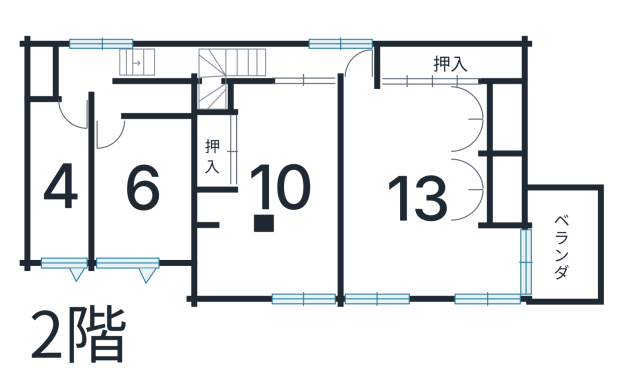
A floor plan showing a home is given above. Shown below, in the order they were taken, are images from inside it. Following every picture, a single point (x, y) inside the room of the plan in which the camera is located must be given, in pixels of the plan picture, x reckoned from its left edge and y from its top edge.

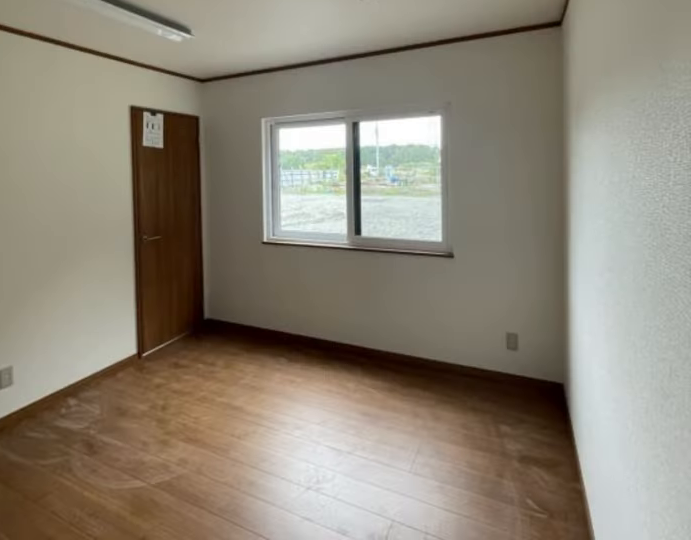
(141, 148)
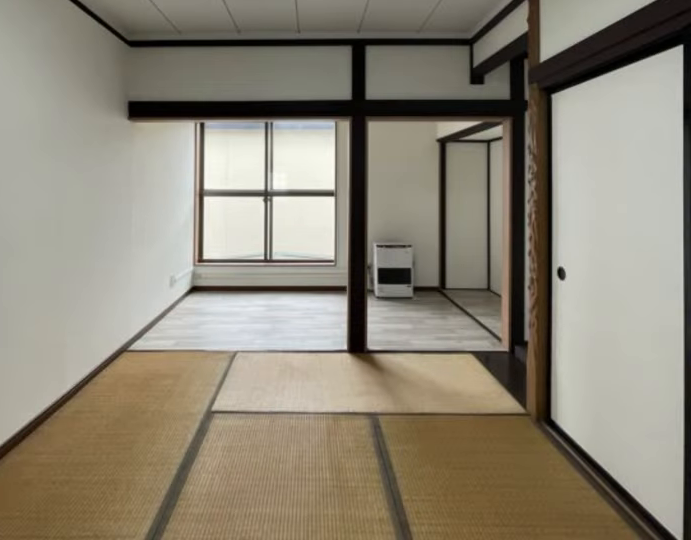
(289, 88)
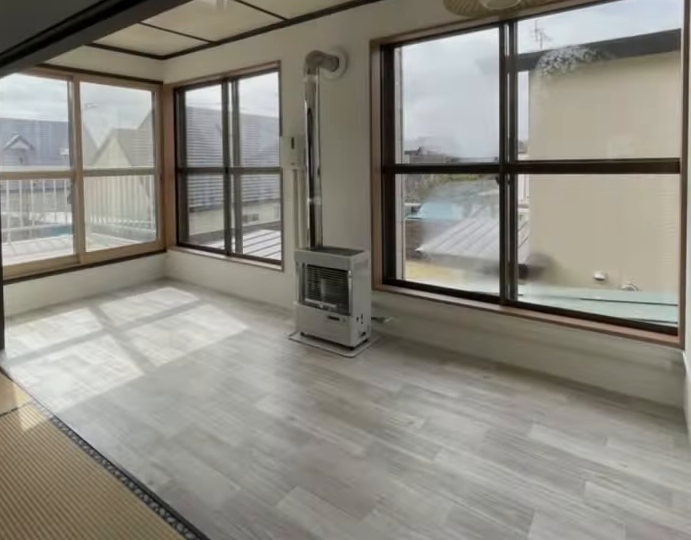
(424, 101)
